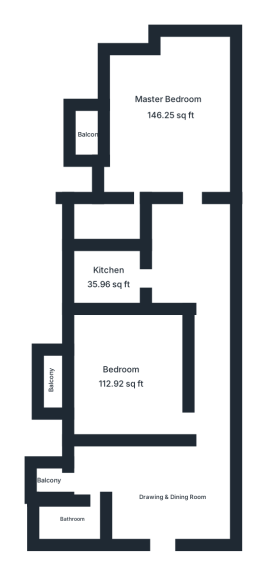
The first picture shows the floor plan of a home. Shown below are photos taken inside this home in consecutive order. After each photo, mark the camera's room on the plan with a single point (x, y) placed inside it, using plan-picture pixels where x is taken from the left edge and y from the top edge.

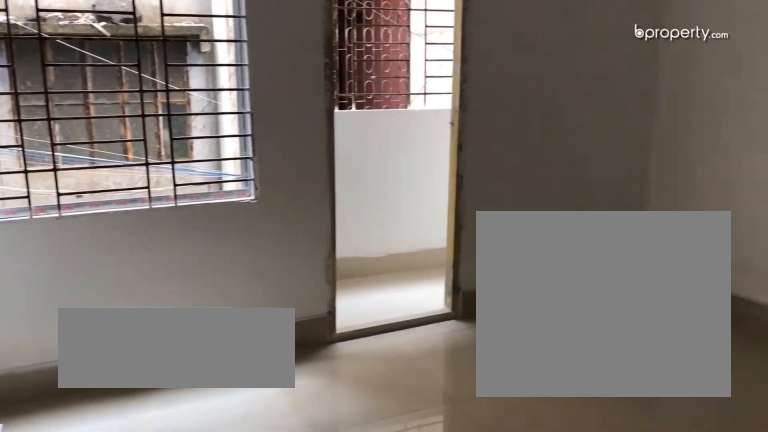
(123, 377)
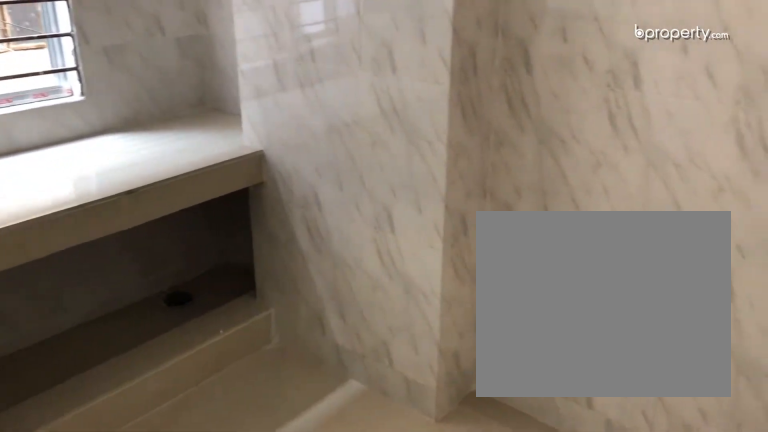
(109, 276)
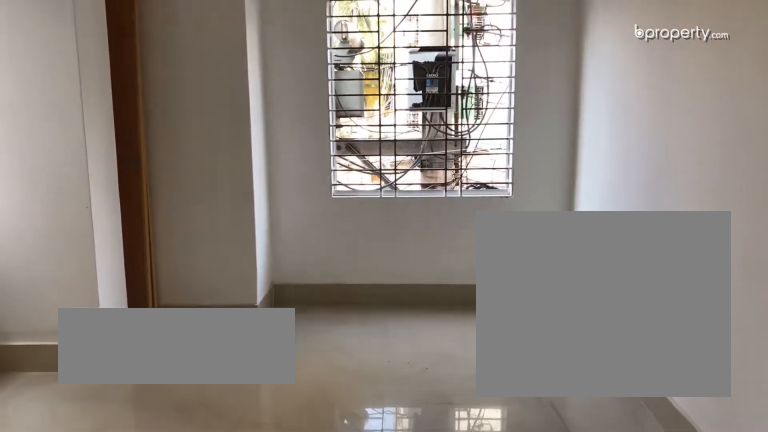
(148, 132)
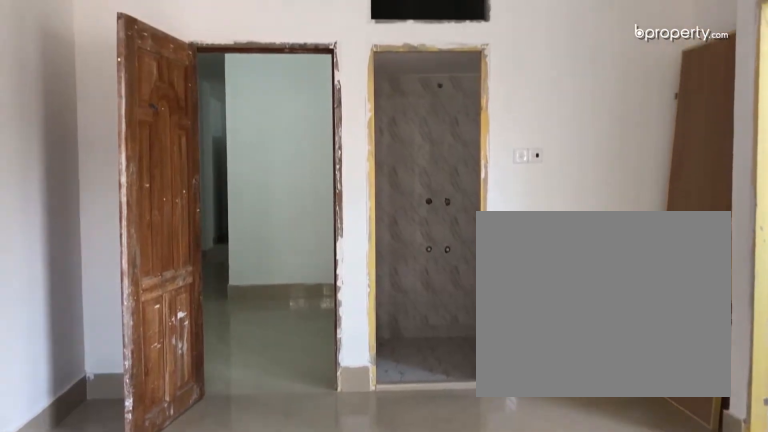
(148, 132)
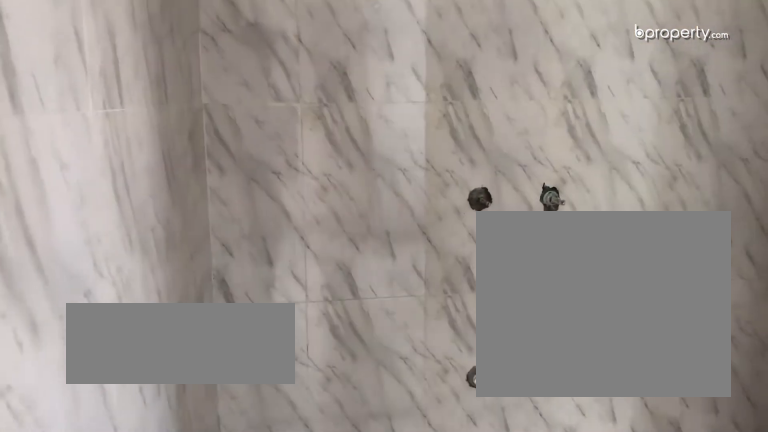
(110, 224)
